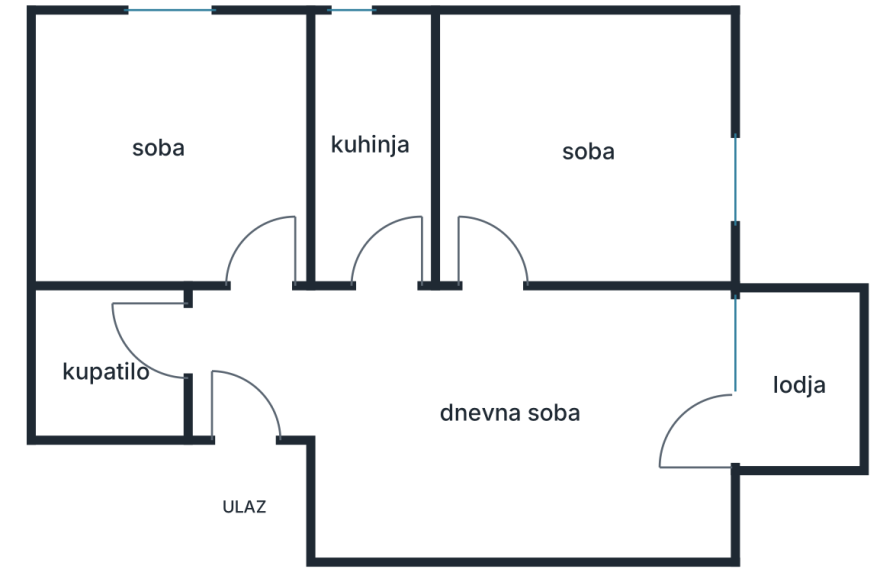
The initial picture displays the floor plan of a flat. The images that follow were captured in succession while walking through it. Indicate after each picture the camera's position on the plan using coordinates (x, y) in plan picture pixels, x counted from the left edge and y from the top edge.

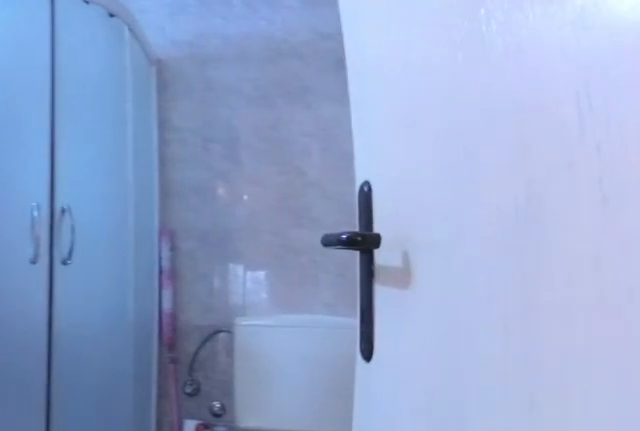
(230, 316)
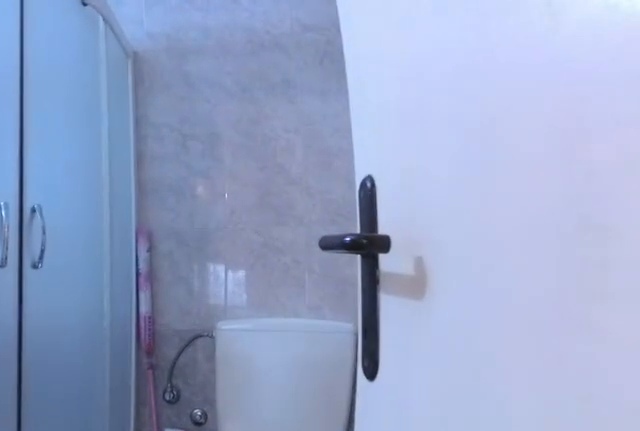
(217, 323)
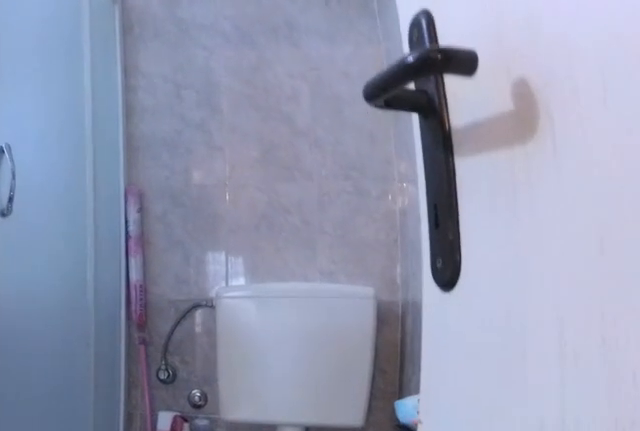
(190, 324)
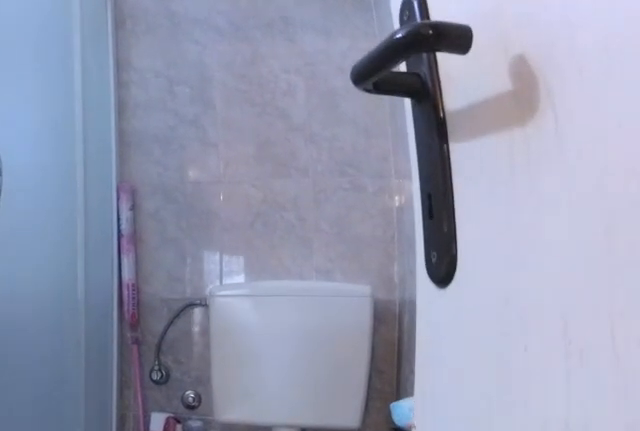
(184, 324)
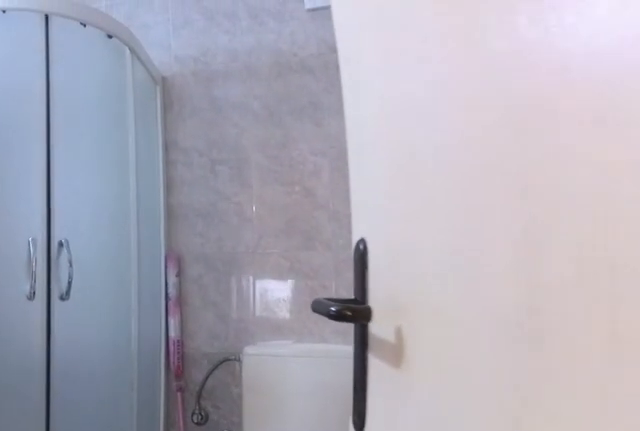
(225, 321)
